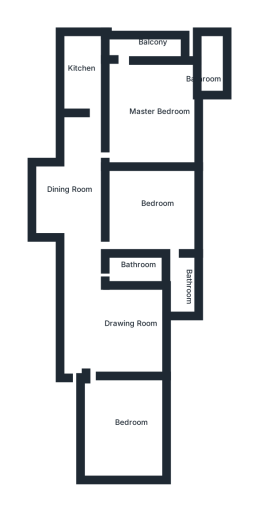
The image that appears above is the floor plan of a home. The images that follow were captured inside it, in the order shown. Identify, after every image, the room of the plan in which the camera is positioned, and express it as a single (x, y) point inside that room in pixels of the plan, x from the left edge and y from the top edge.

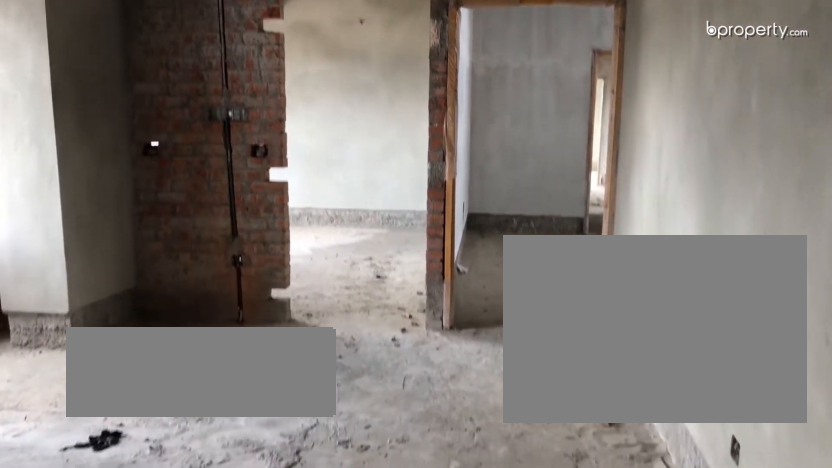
(109, 335)
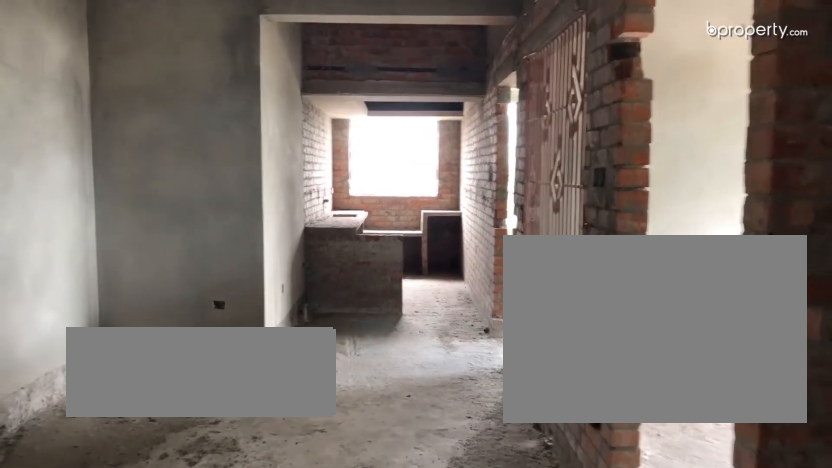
(79, 197)
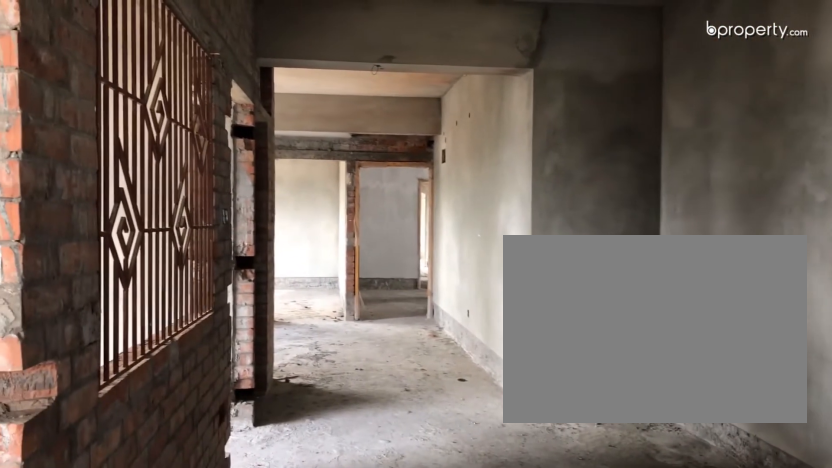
(79, 197)
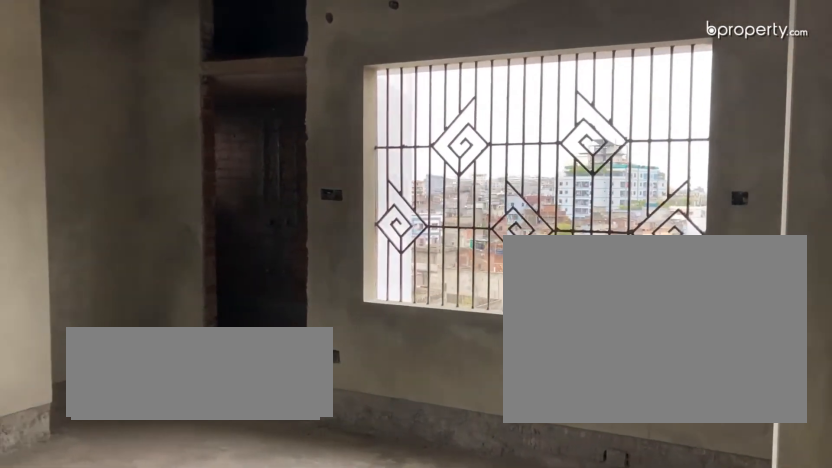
(154, 113)
